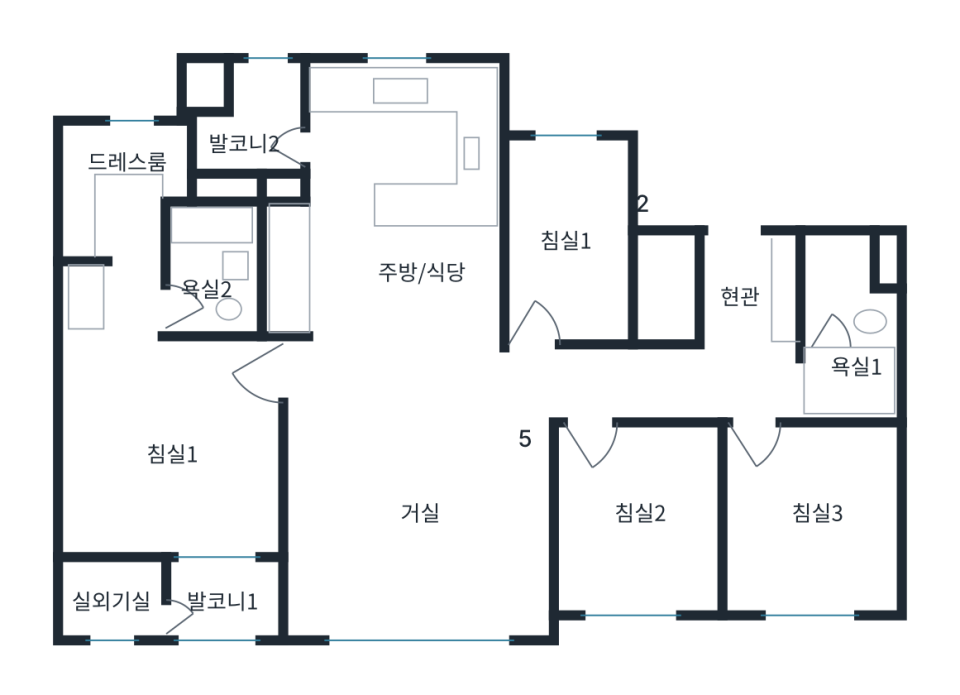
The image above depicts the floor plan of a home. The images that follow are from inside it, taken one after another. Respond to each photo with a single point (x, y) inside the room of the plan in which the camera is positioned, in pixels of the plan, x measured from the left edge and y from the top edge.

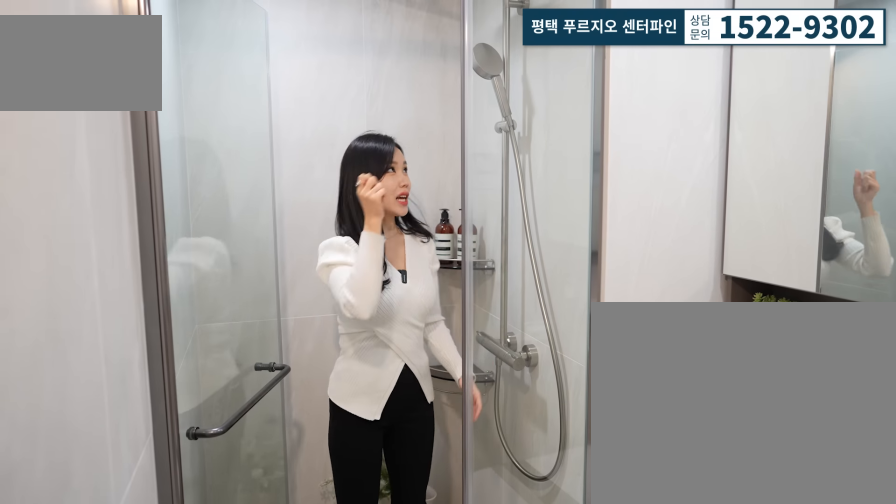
(868, 382)
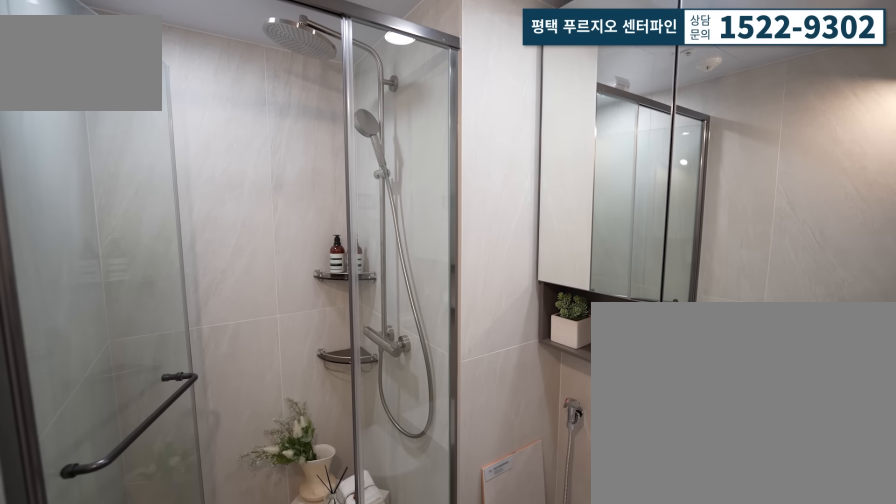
(833, 363)
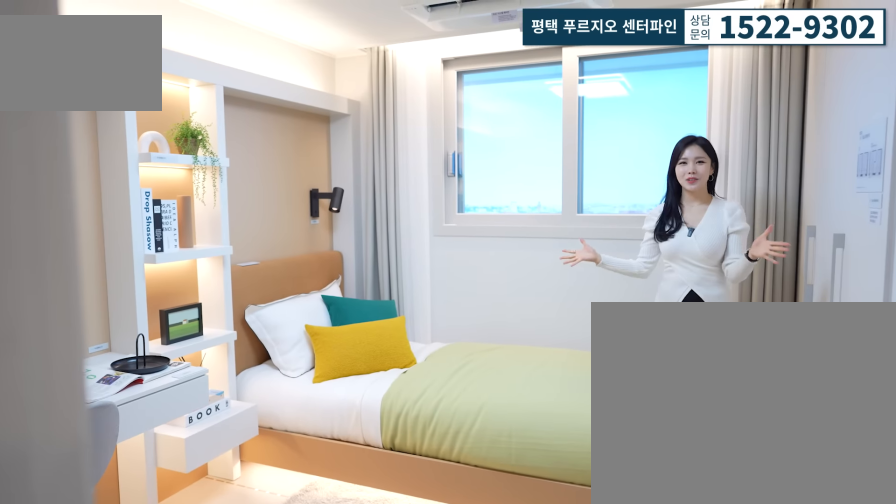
(815, 523)
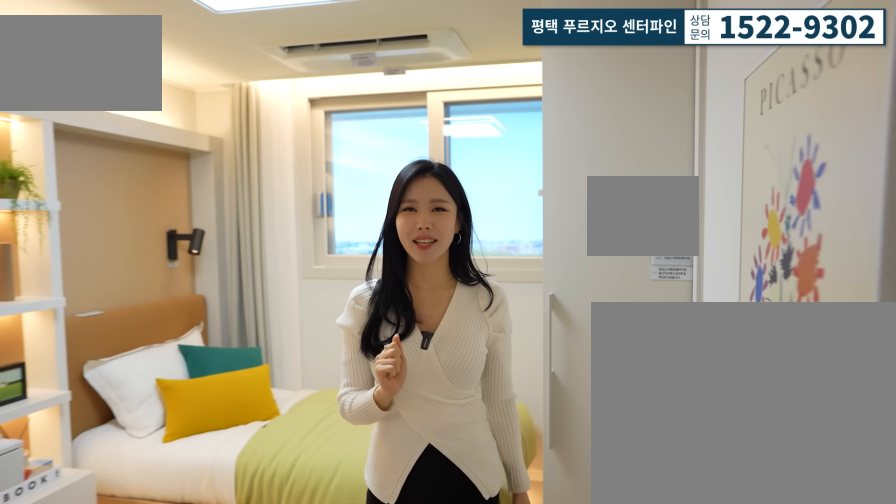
(815, 523)
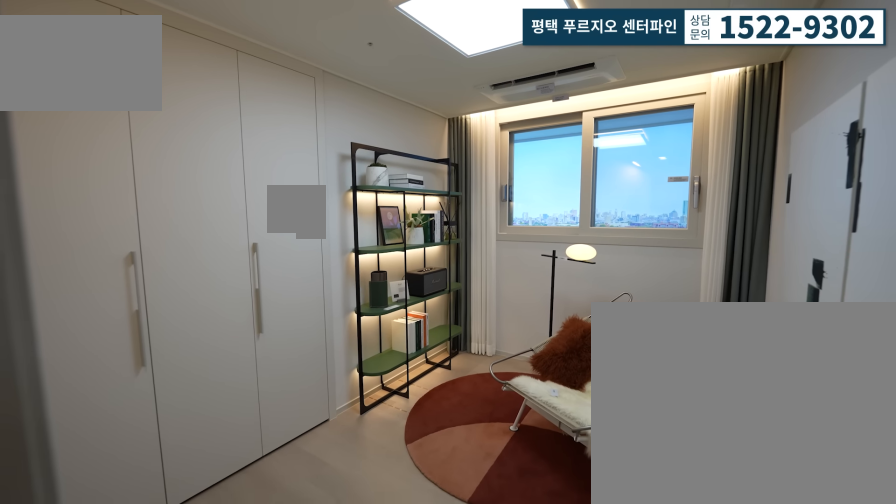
(643, 541)
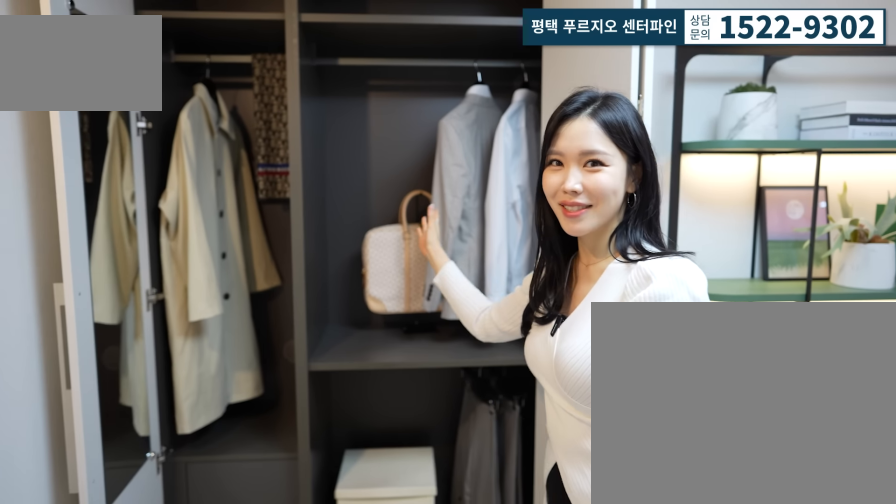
(643, 542)
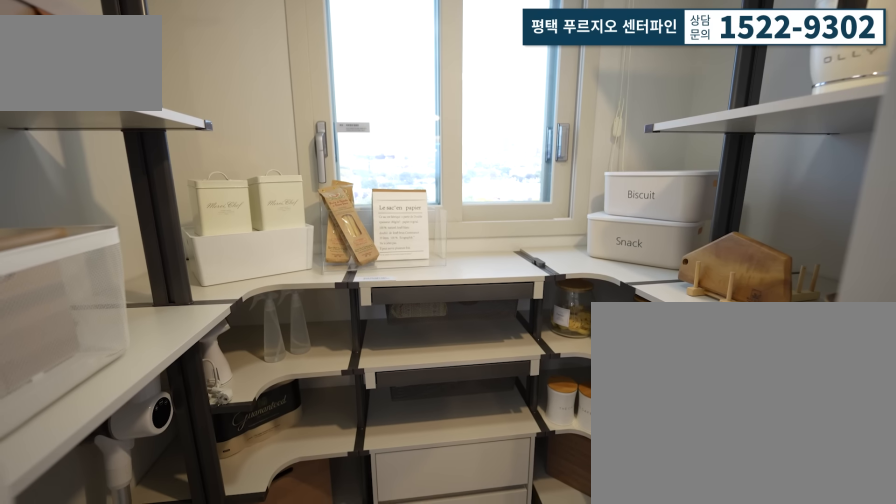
(565, 268)
